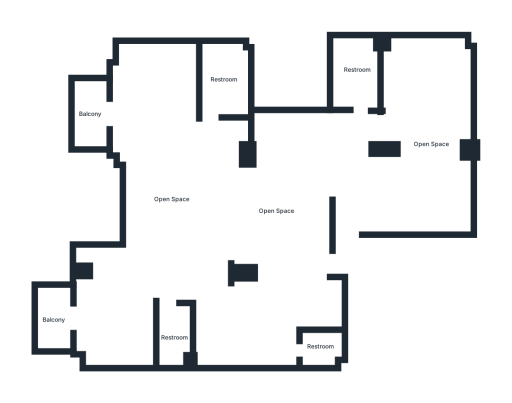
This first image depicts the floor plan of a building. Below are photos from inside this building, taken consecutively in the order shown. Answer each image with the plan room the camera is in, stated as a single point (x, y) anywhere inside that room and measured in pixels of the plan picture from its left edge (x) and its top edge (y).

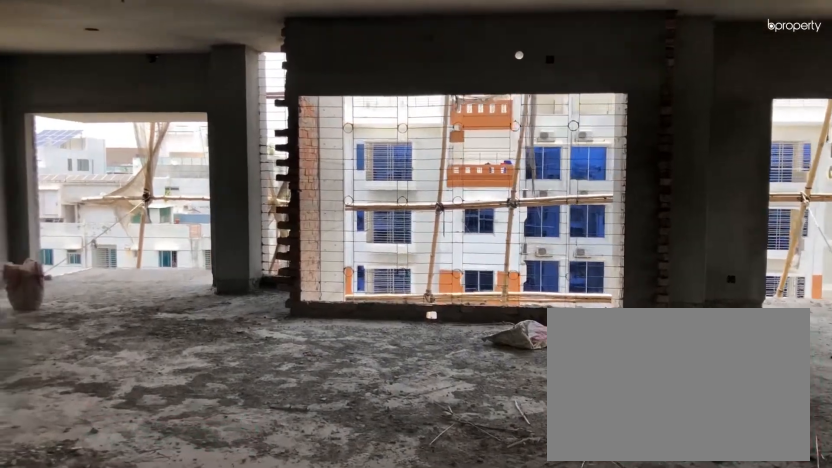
(261, 210)
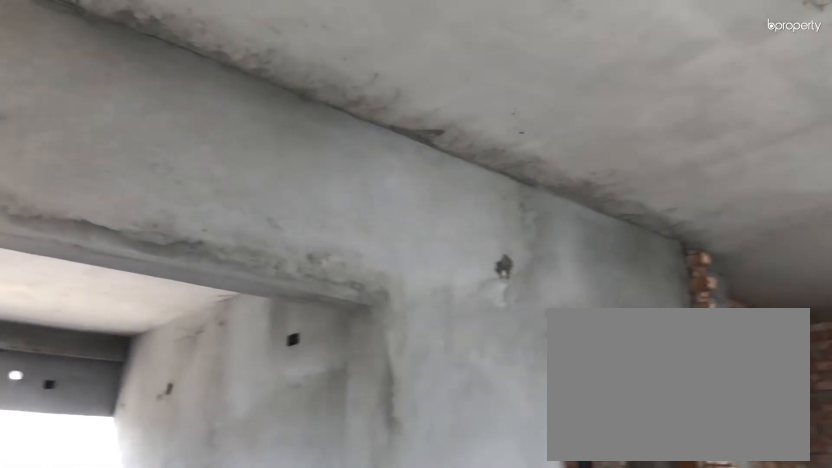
(241, 215)
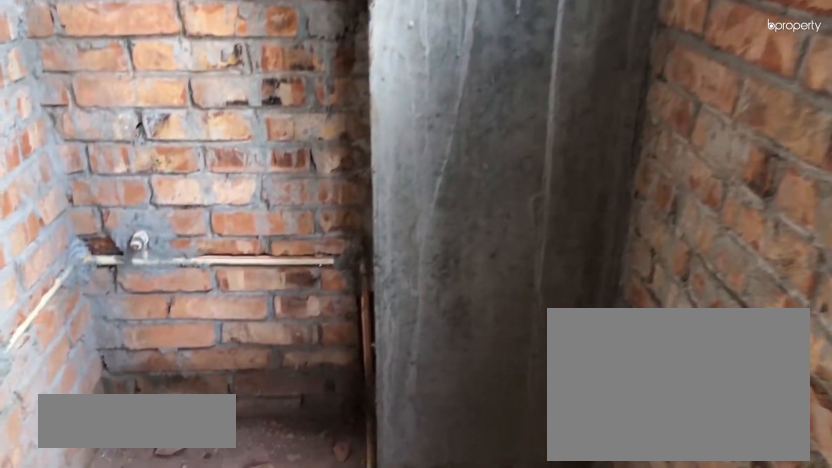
(320, 348)
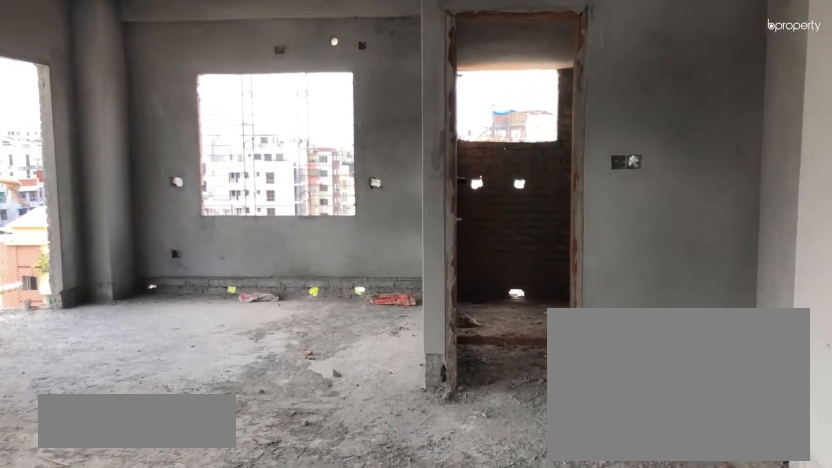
(174, 207)
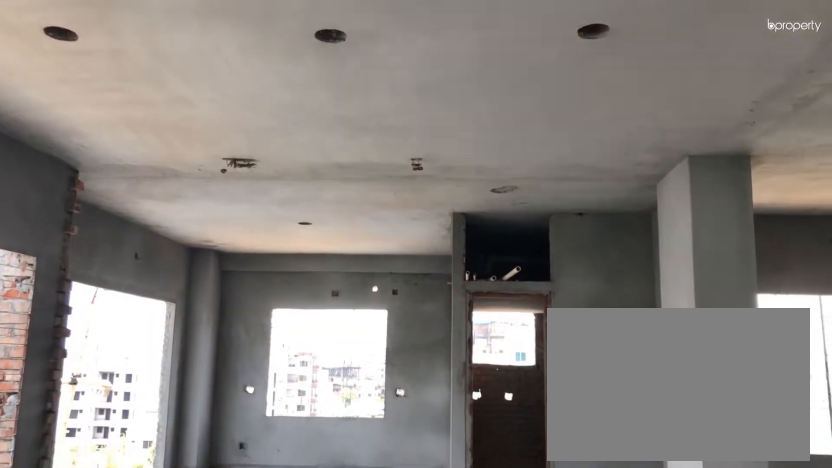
(174, 207)
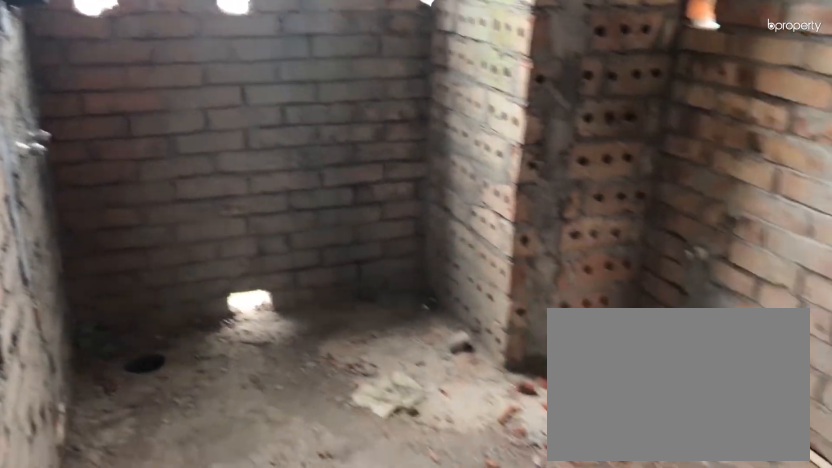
(224, 82)
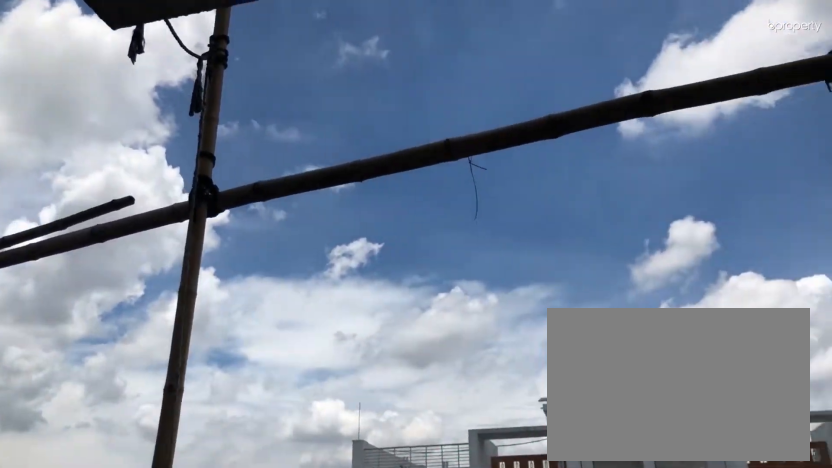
(90, 115)
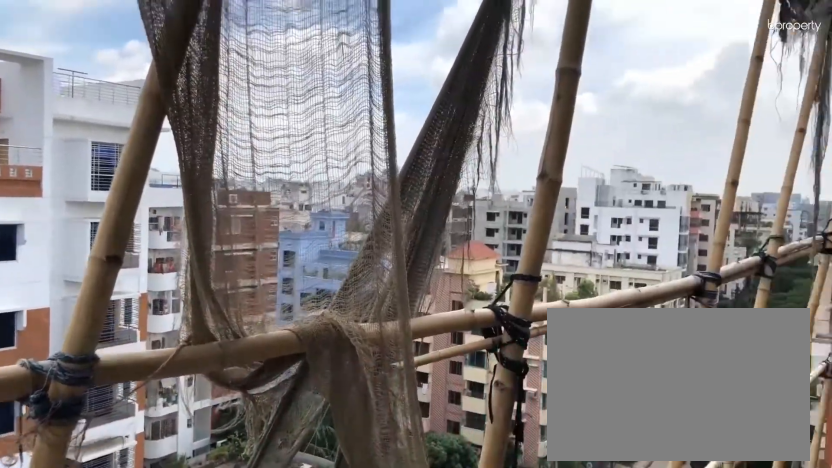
(55, 322)
